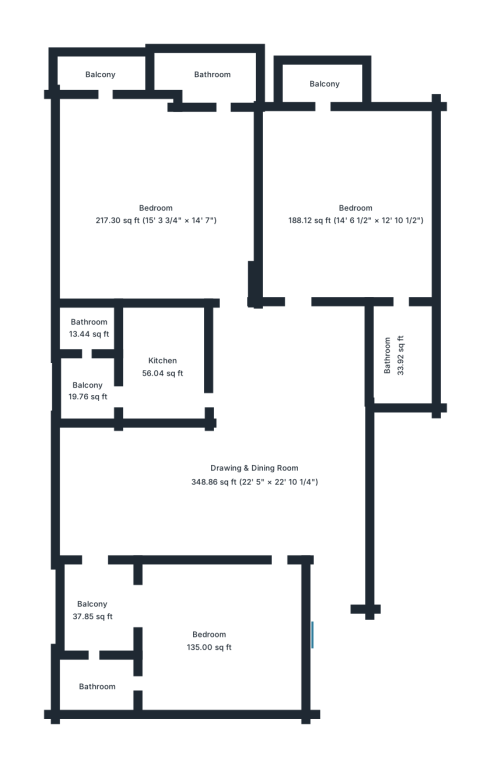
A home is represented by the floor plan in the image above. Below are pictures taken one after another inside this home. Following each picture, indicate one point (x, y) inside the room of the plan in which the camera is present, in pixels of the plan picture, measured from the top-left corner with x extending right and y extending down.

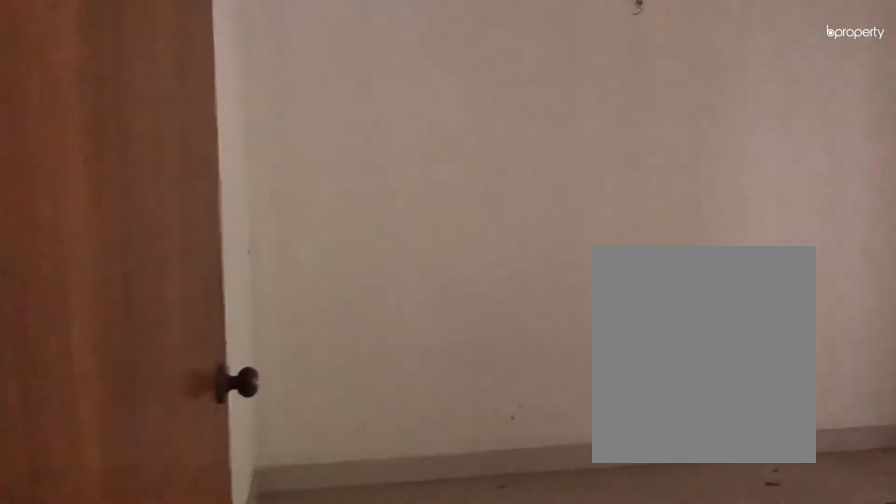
(204, 644)
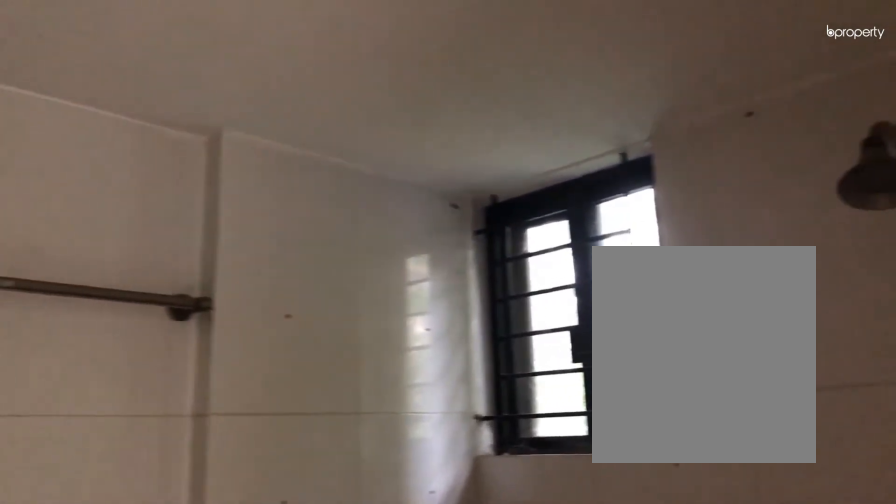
(101, 682)
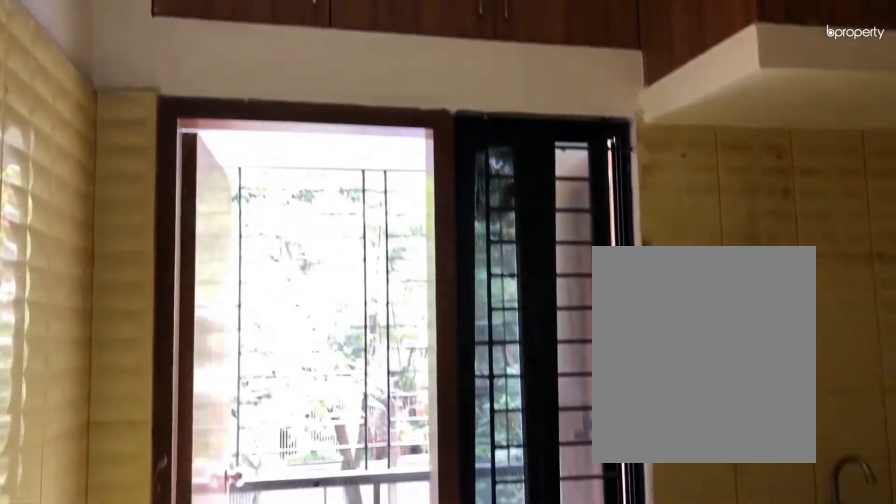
(161, 357)
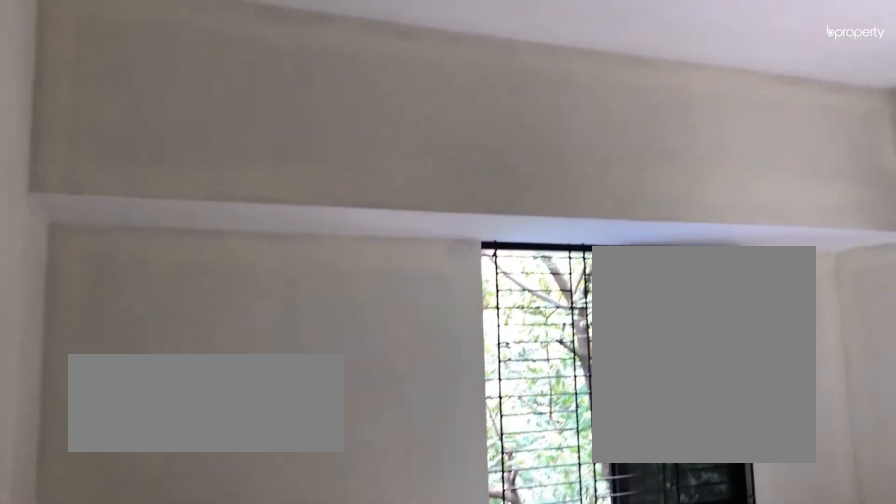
(154, 212)
